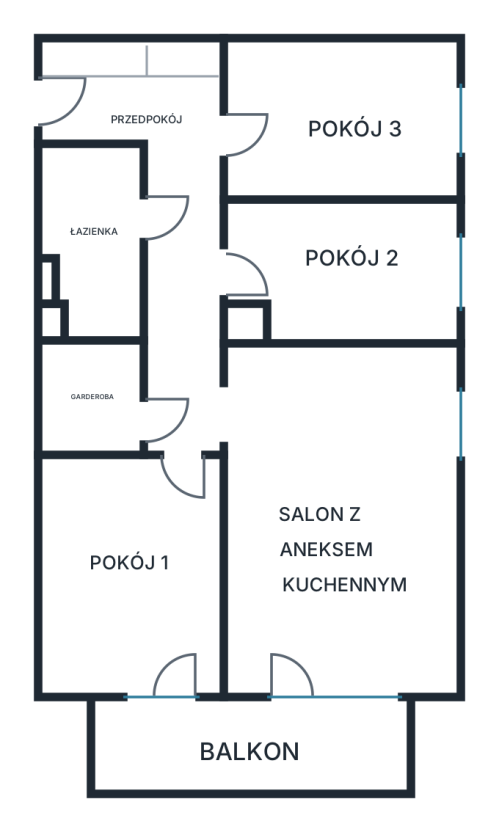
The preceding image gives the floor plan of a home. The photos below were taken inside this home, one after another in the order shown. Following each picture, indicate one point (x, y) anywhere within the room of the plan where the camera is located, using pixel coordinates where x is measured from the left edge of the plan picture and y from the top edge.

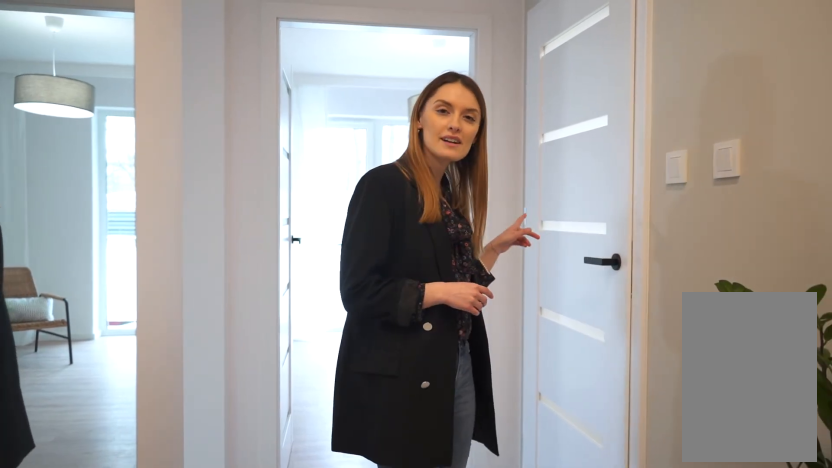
(165, 203)
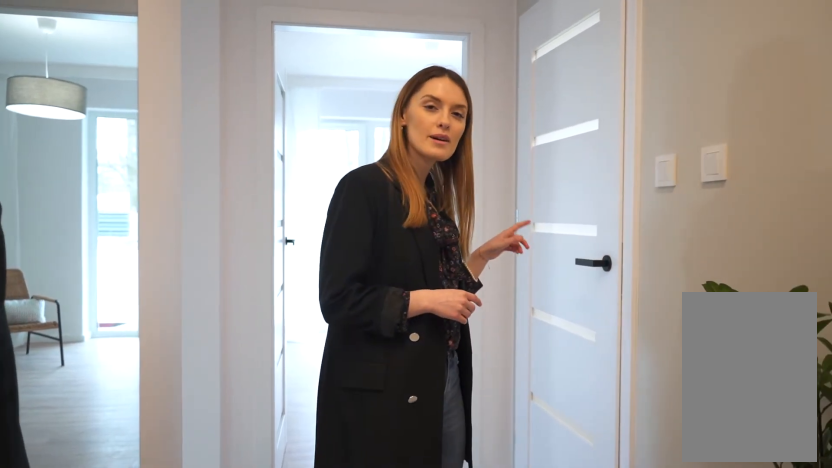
(165, 203)
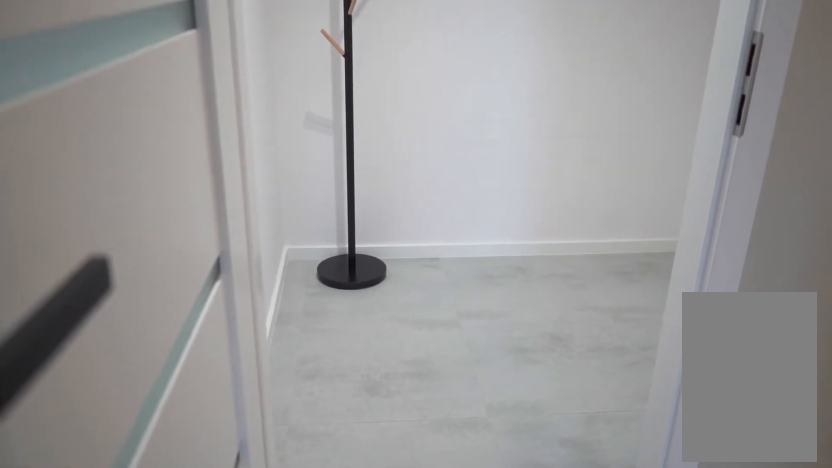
(93, 397)
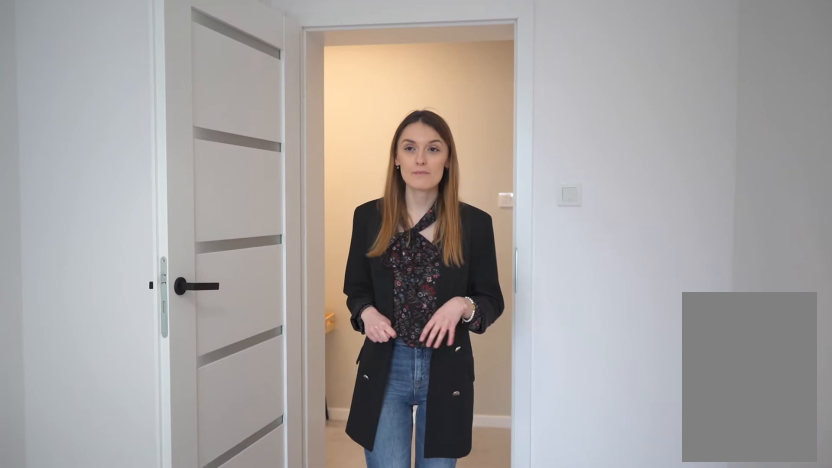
(347, 268)
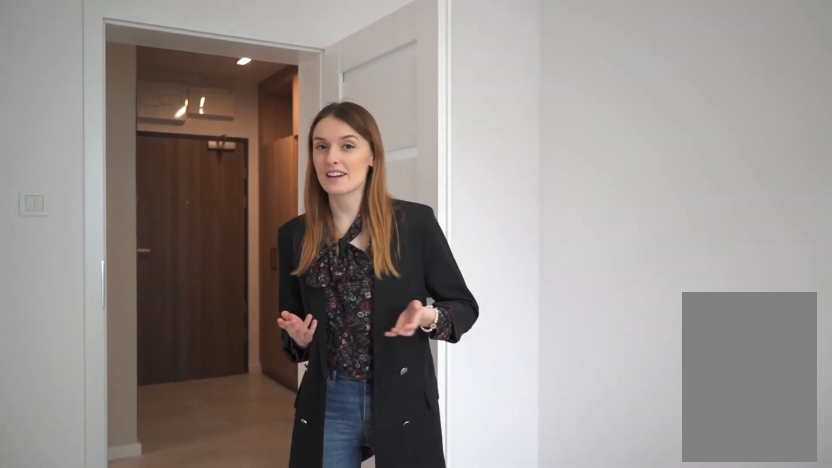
(347, 120)
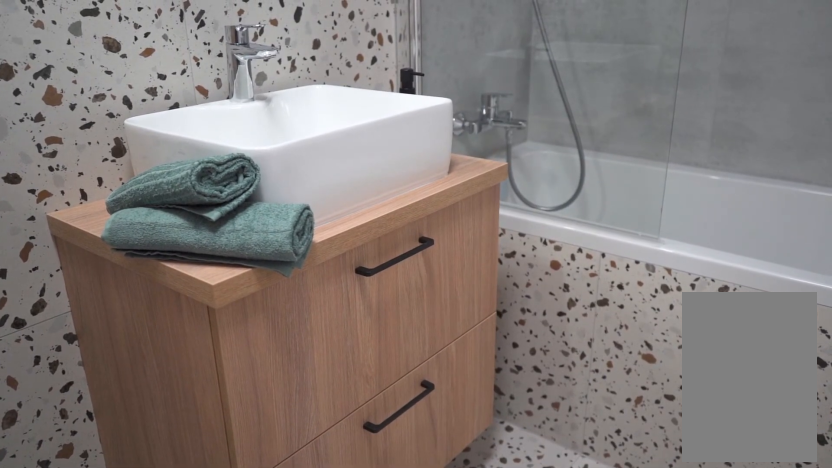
(94, 239)
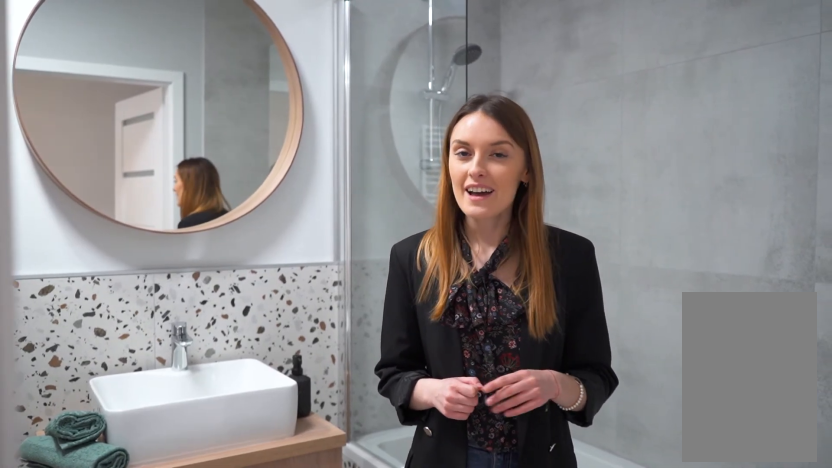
(93, 239)
